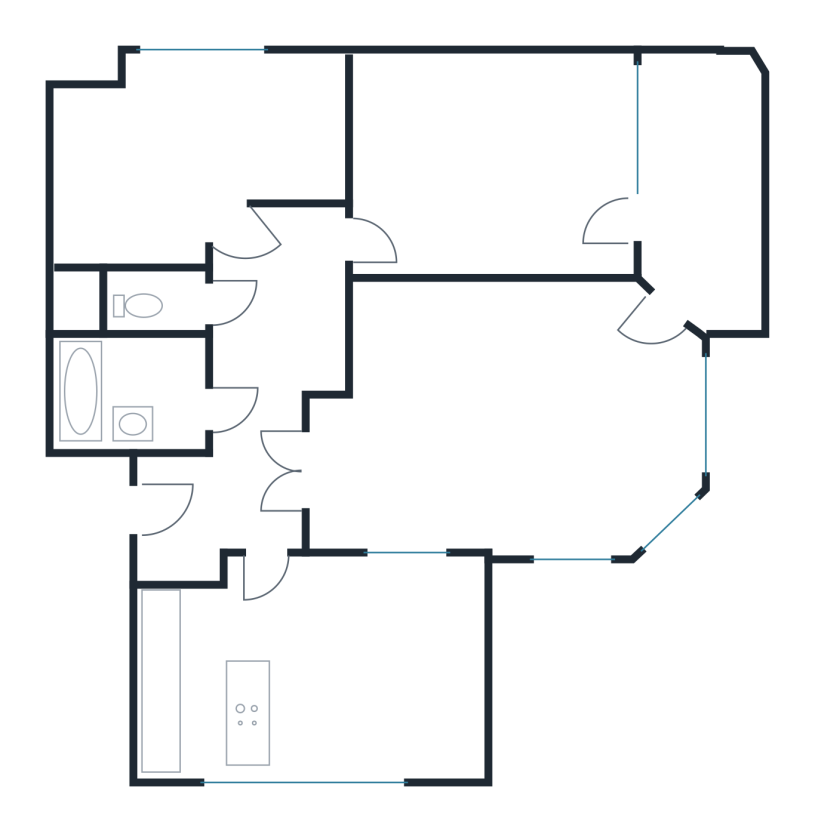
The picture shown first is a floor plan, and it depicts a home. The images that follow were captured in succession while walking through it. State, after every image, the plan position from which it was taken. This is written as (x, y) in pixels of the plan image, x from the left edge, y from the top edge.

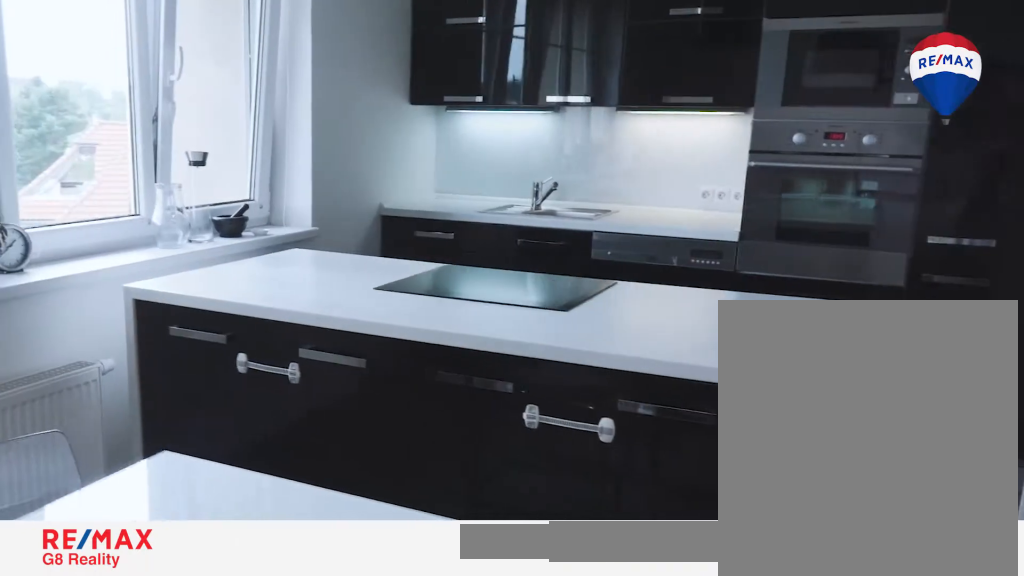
(417, 579)
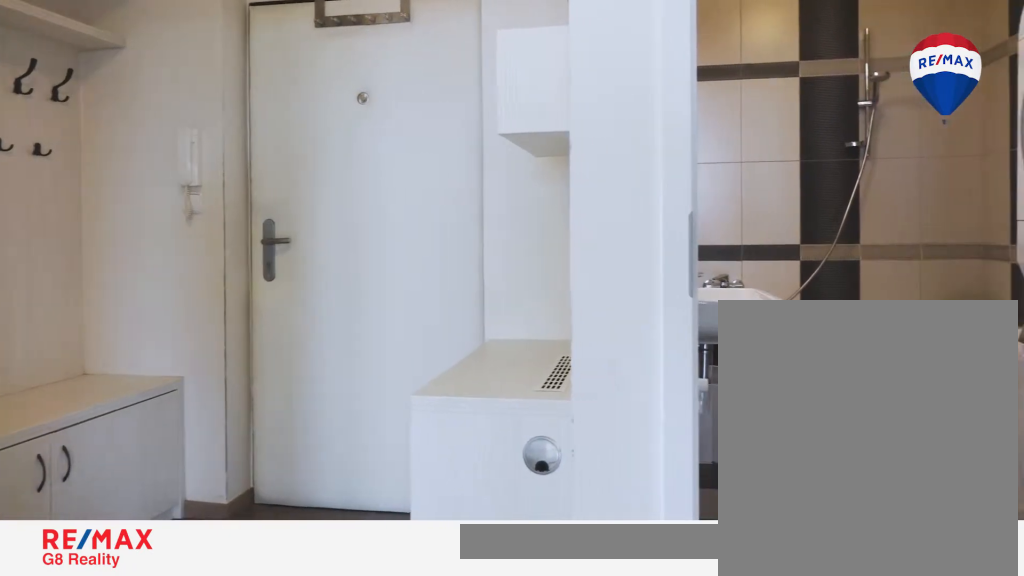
(302, 472)
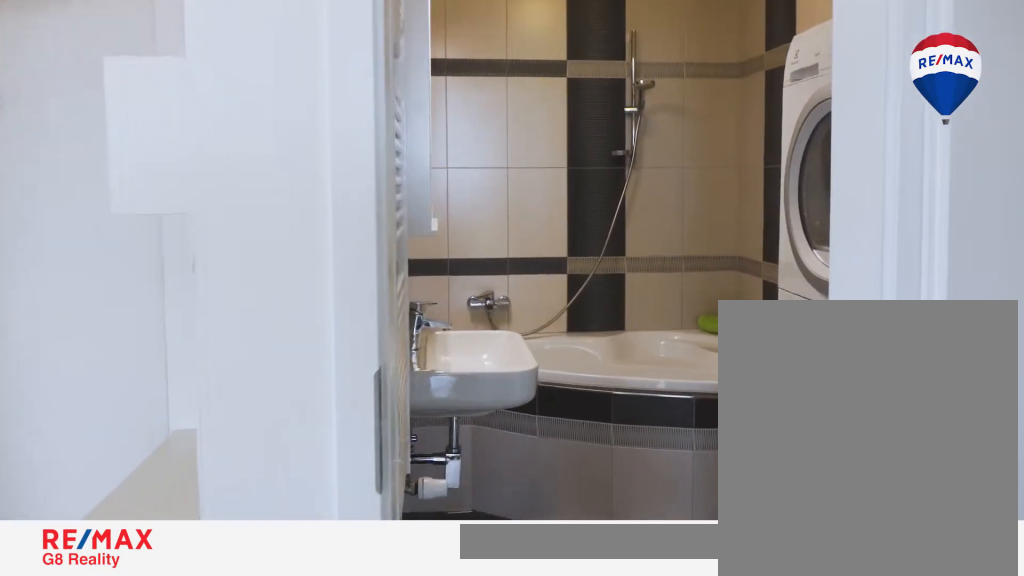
(265, 424)
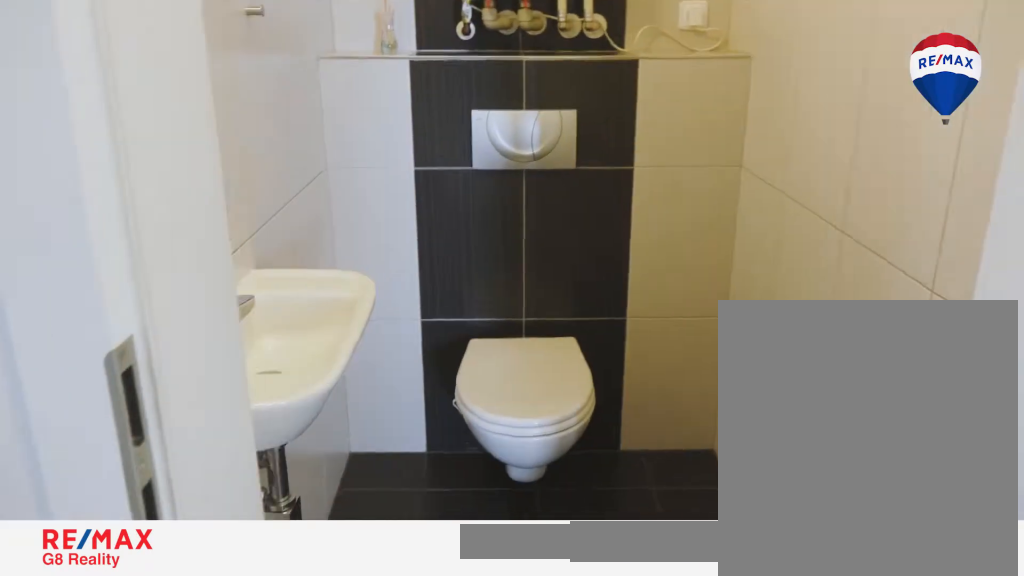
(226, 286)
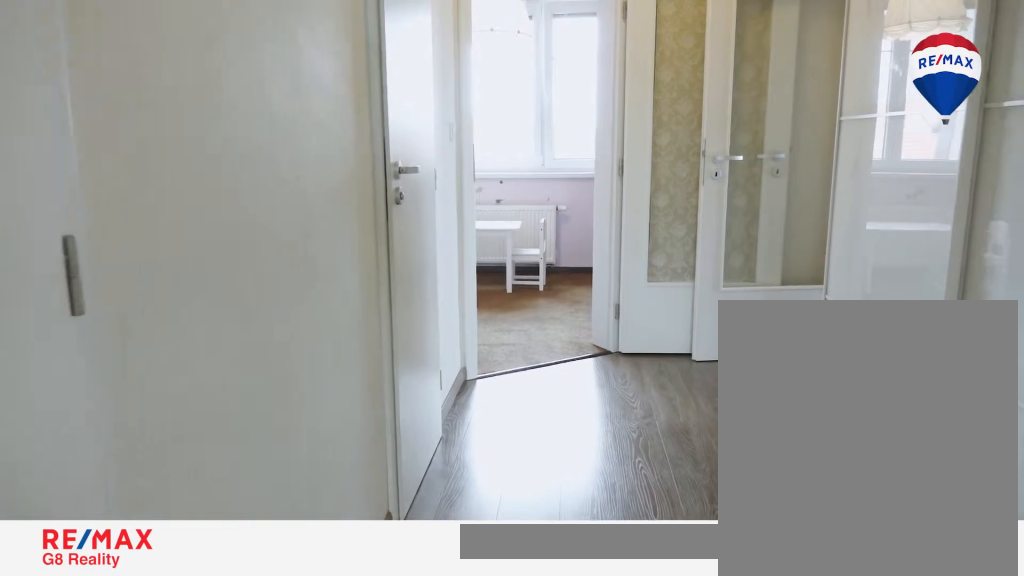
(262, 441)
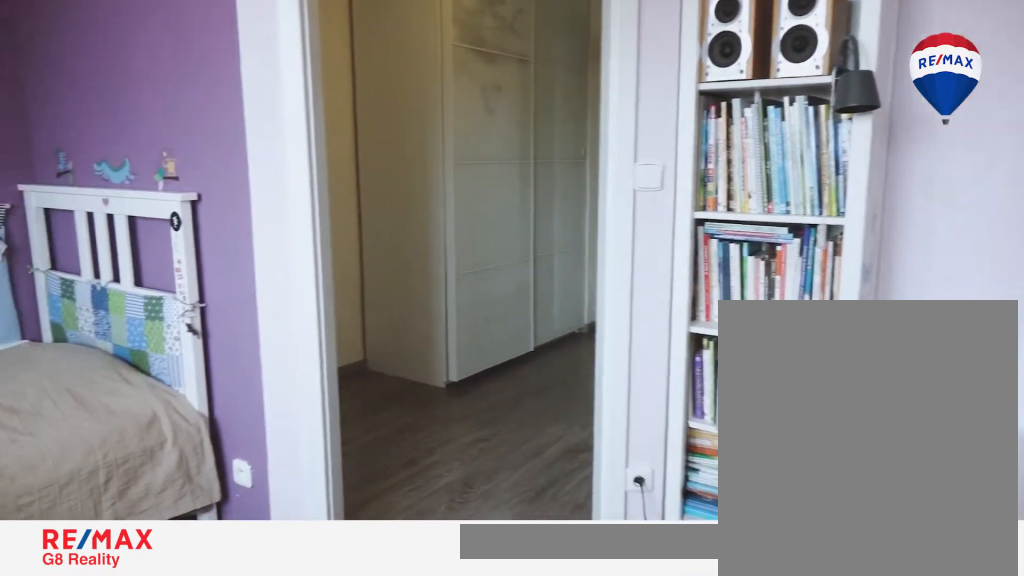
(158, 94)
